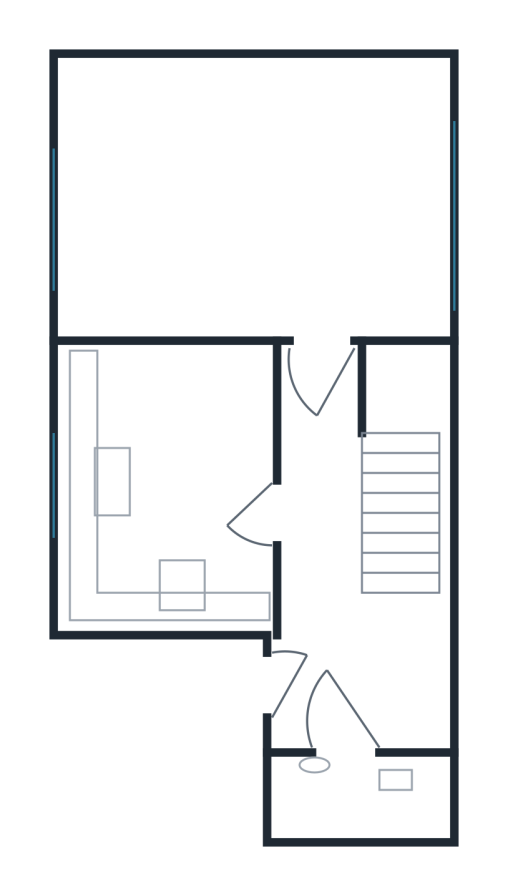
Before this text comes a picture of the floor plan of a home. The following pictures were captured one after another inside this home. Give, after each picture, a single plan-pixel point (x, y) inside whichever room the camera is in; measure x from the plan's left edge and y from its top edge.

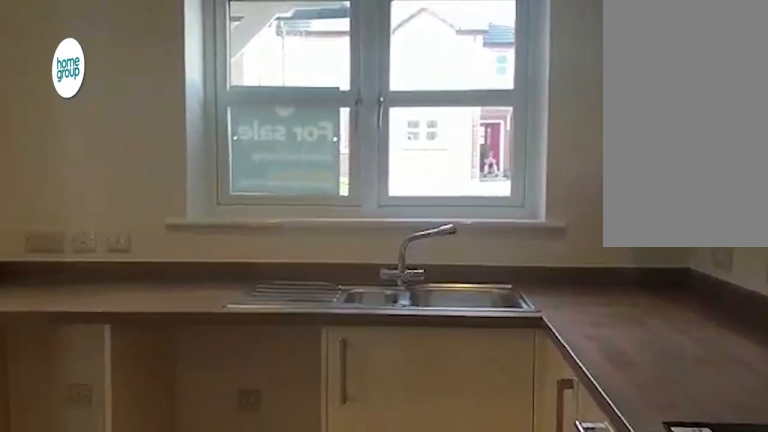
(228, 416)
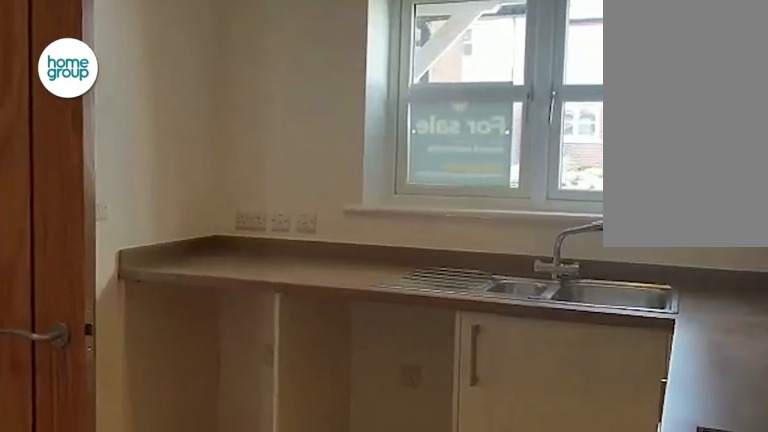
(228, 416)
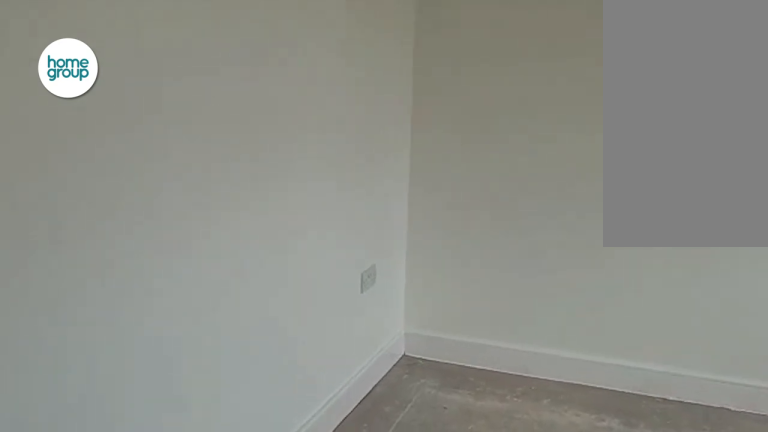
(255, 236)
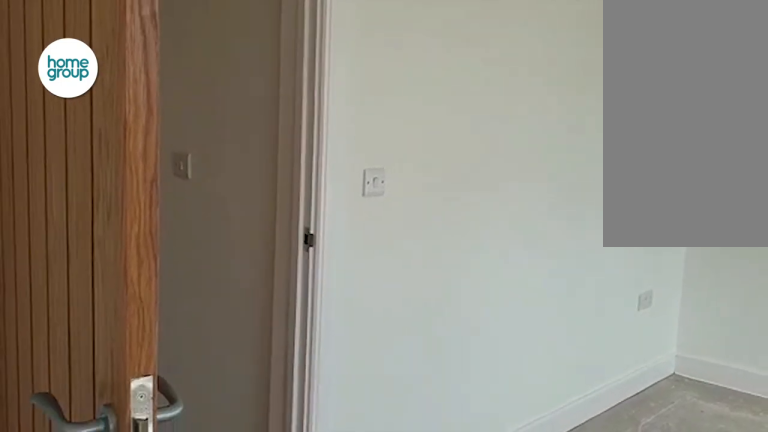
(255, 236)
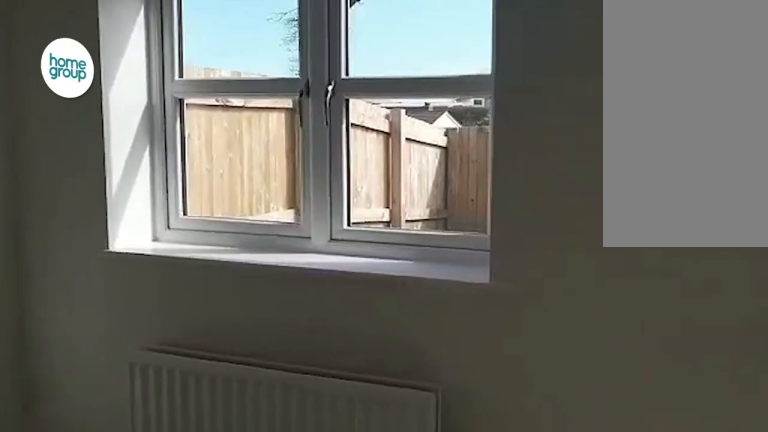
(174, 307)
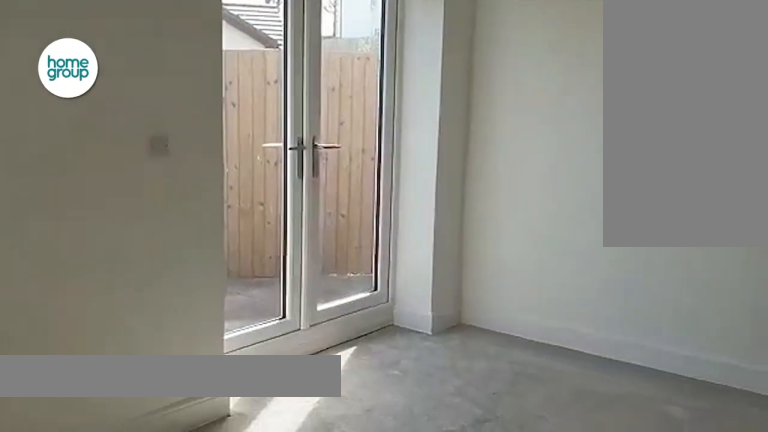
(255, 234)
